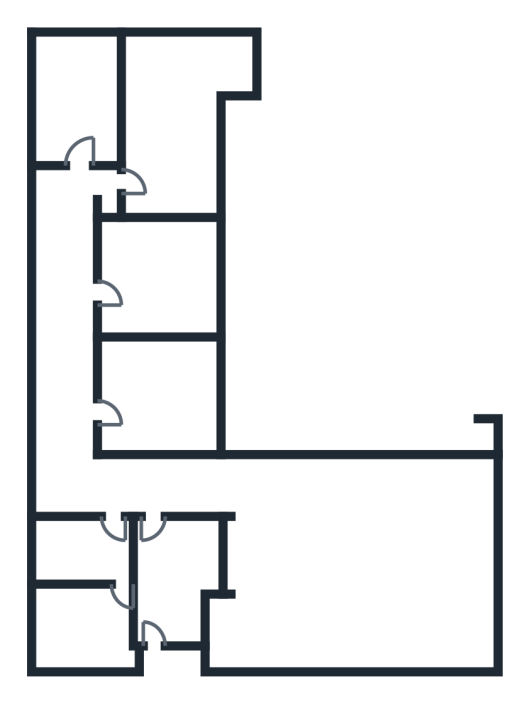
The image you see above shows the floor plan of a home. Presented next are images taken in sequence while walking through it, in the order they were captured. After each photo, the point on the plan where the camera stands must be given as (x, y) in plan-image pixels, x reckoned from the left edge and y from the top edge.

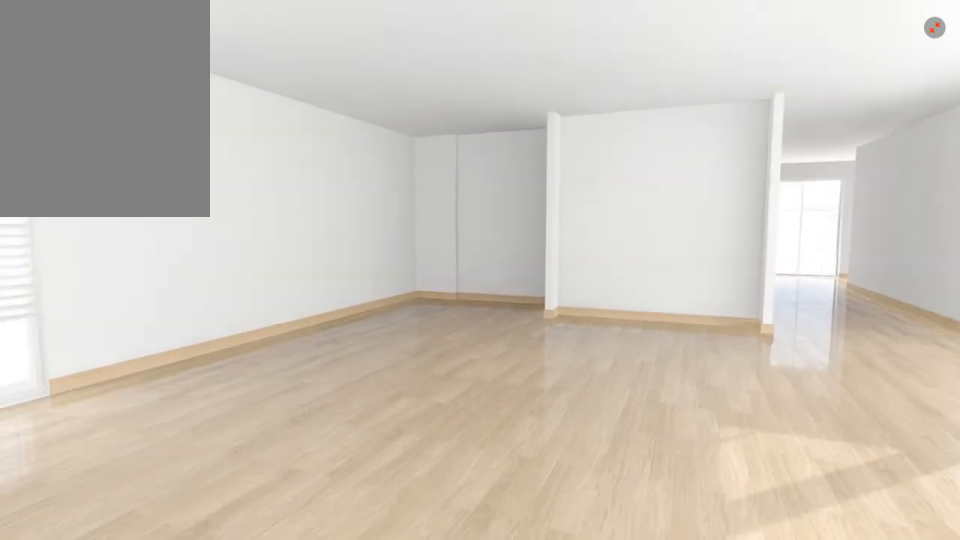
(410, 535)
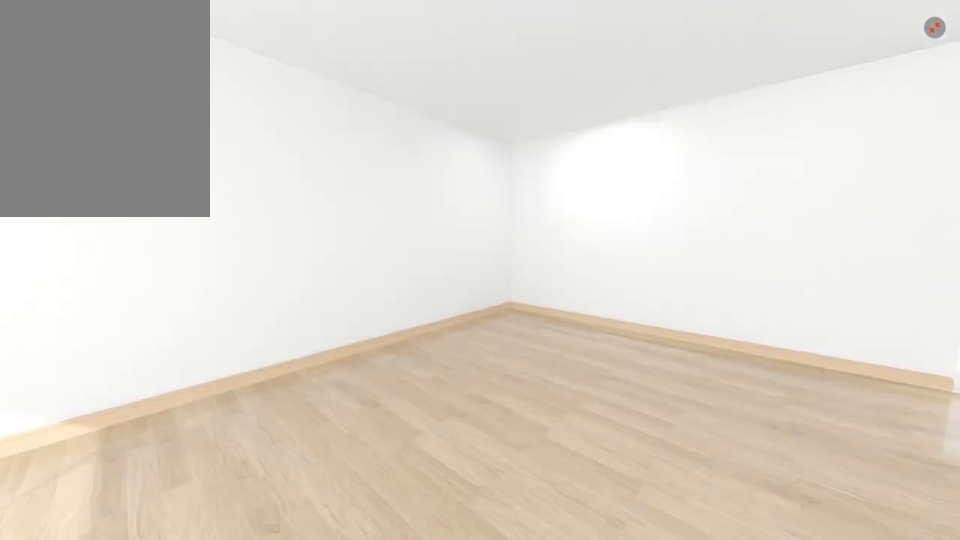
(426, 545)
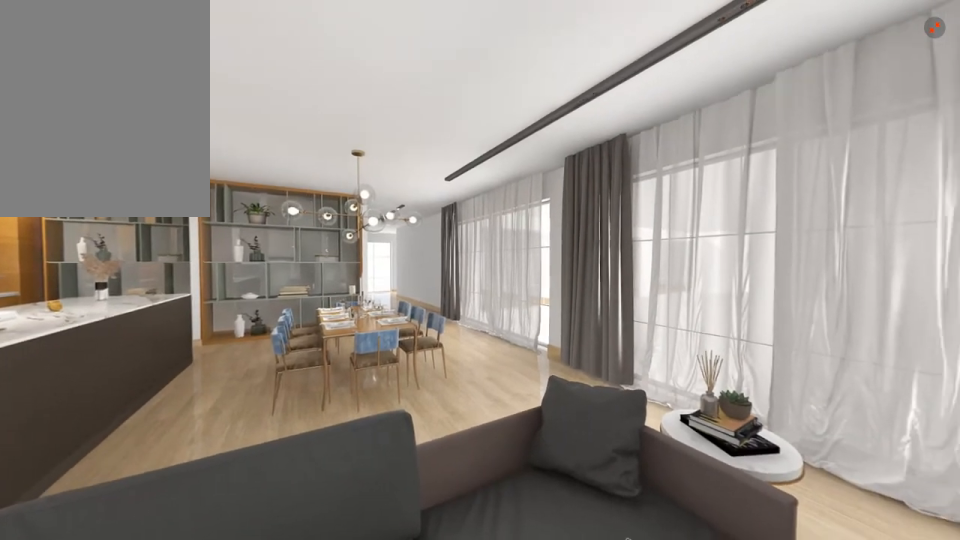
(409, 520)
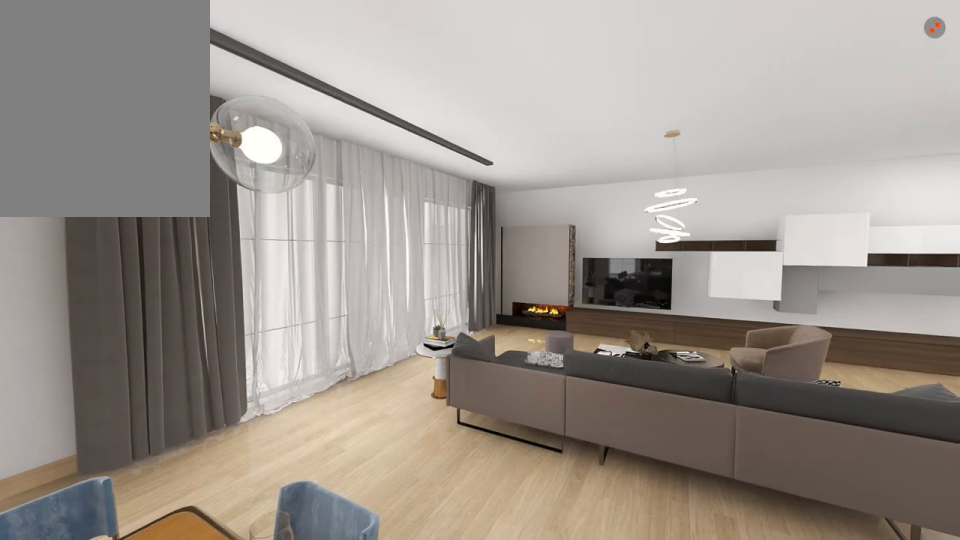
(330, 531)
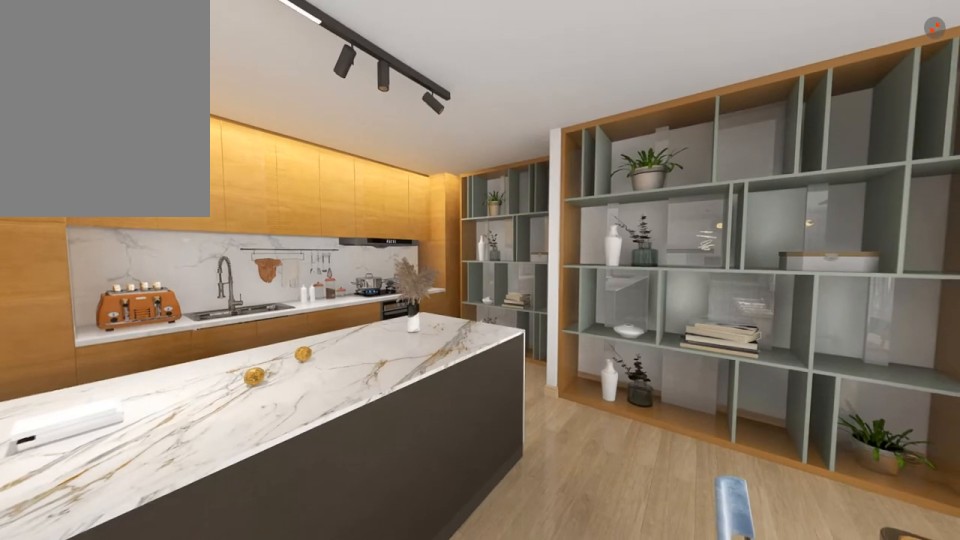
(298, 556)
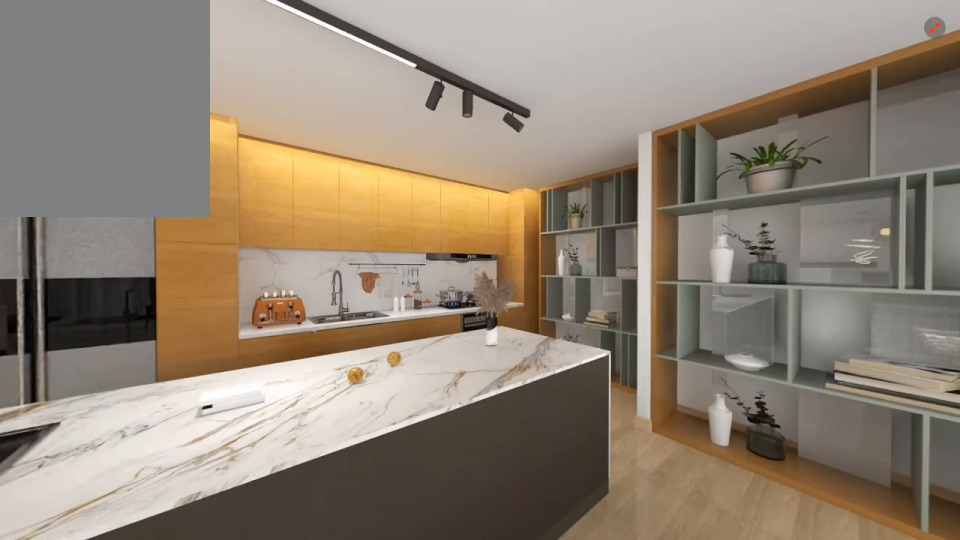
(301, 558)
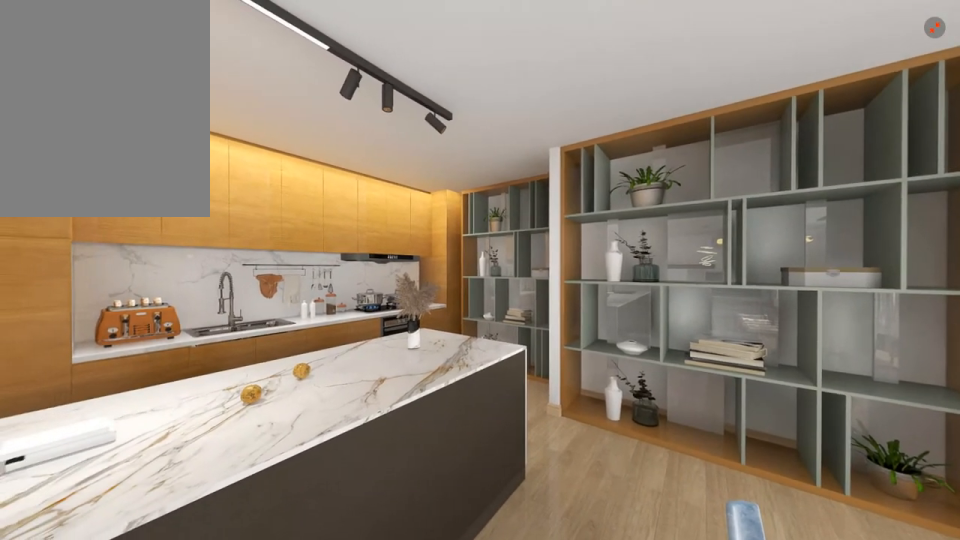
(298, 553)
